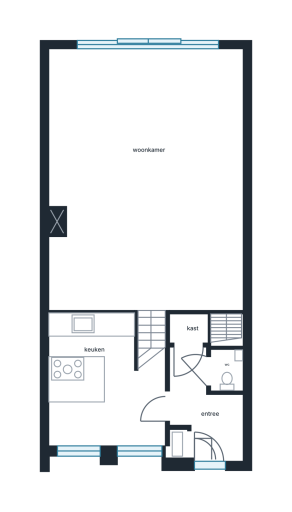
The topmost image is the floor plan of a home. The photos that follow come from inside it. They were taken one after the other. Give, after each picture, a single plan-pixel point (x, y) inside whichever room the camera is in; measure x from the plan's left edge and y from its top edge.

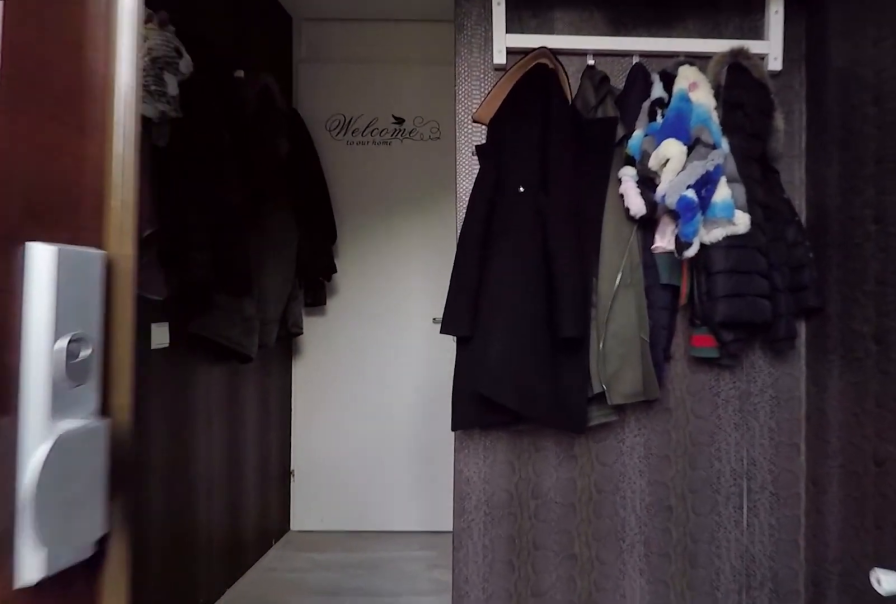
(204, 409)
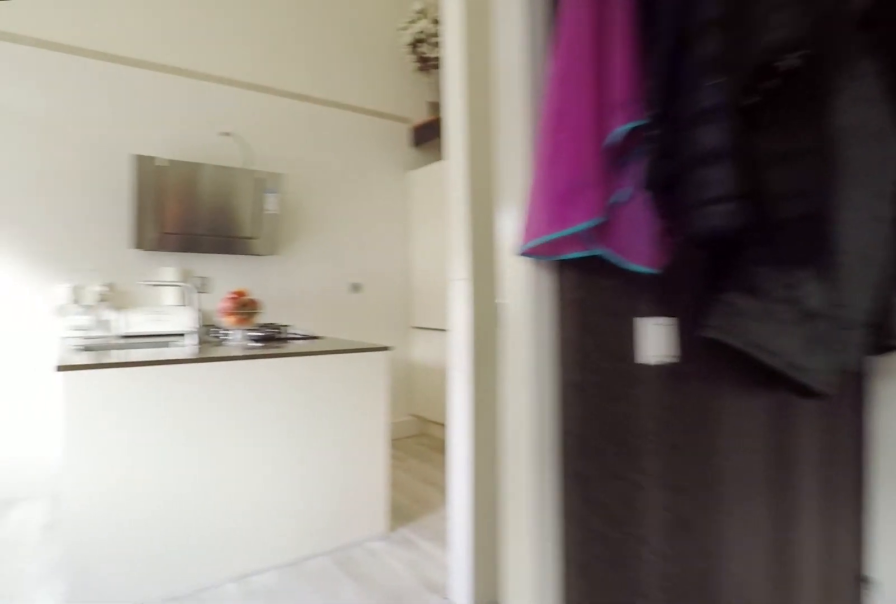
(204, 409)
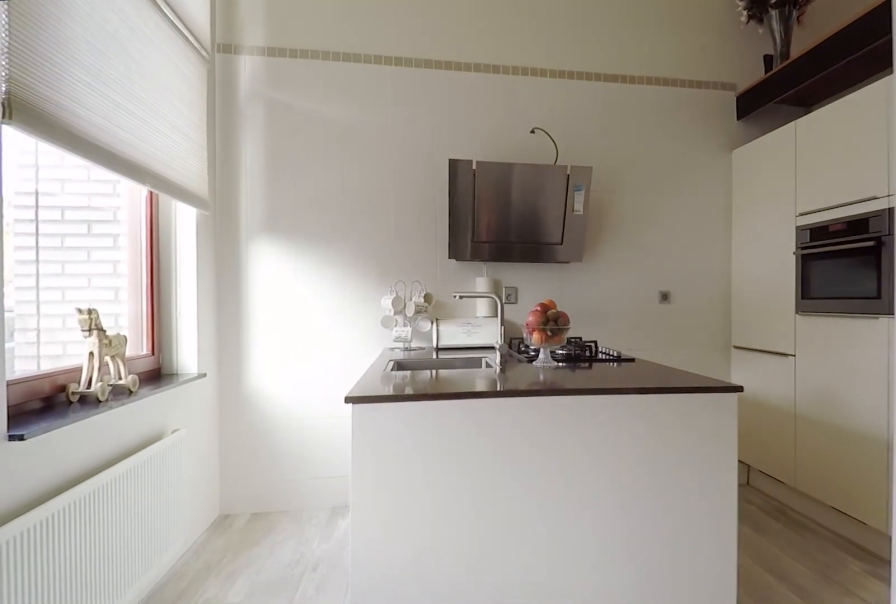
(103, 383)
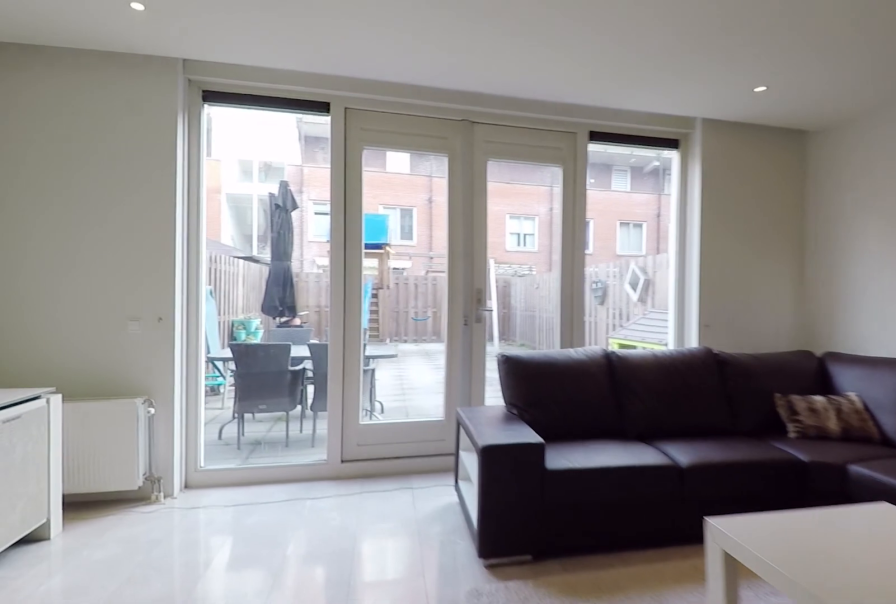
(142, 163)
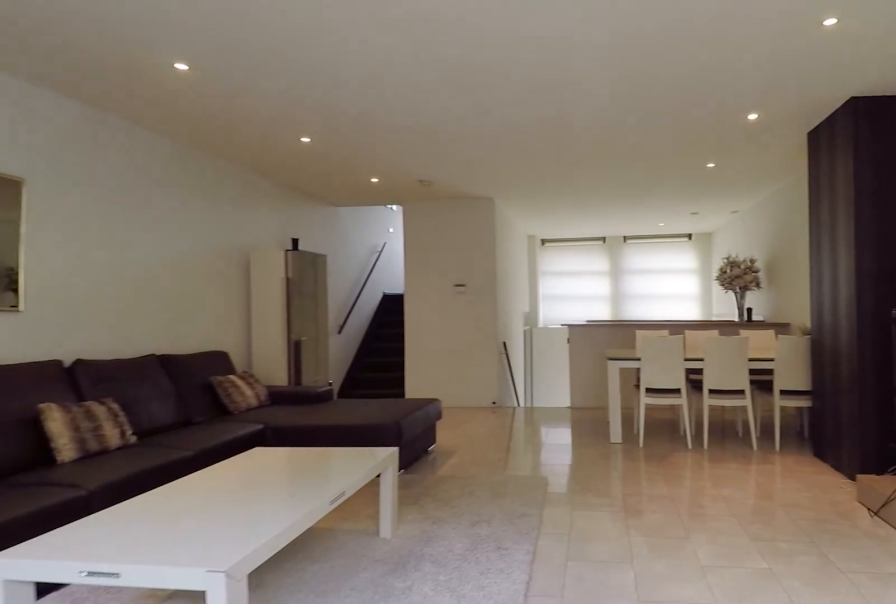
(142, 163)
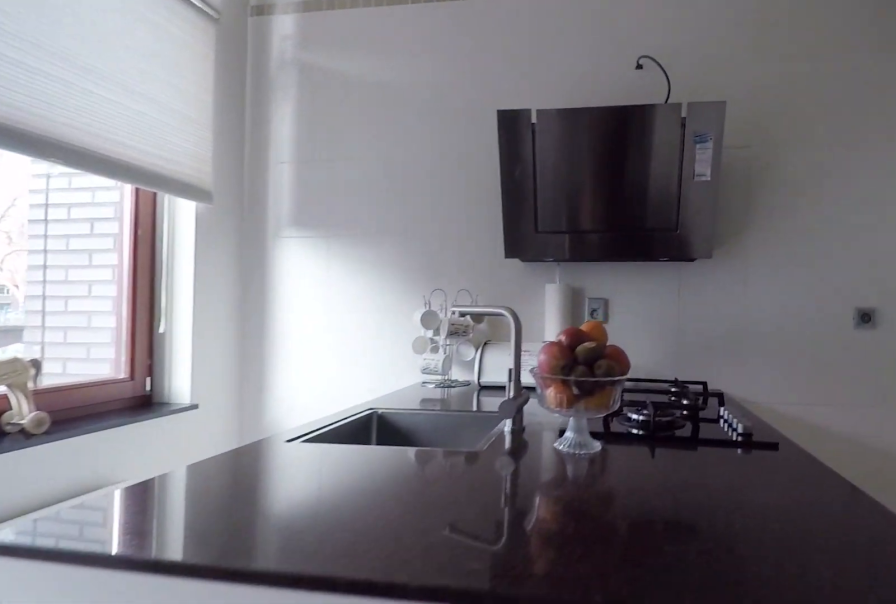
(103, 383)
